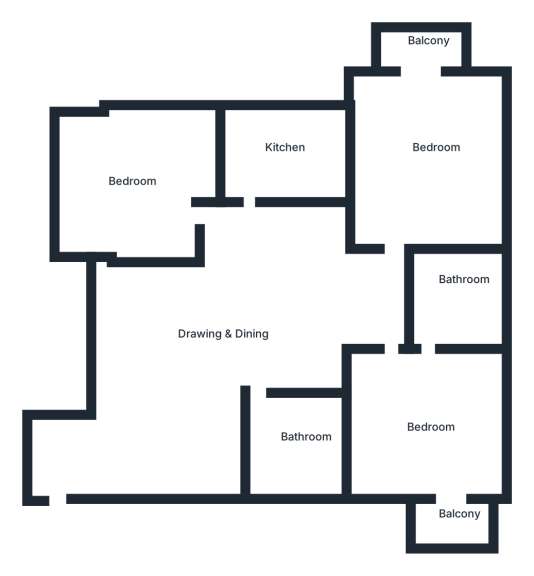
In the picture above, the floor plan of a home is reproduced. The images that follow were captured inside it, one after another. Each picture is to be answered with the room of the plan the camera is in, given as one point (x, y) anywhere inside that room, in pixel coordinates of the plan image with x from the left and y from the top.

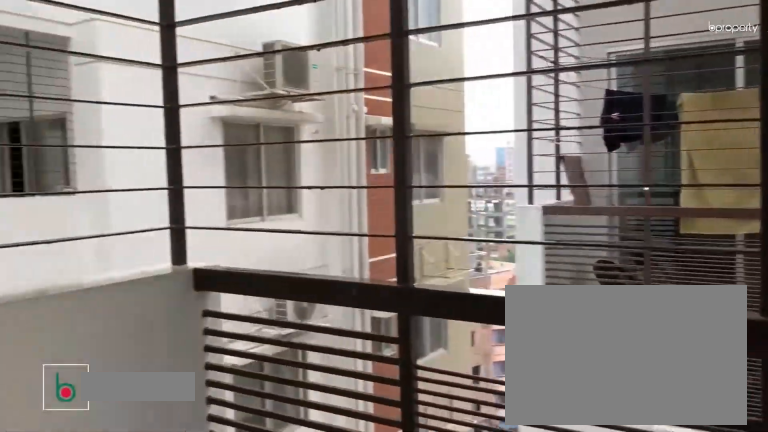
(451, 521)
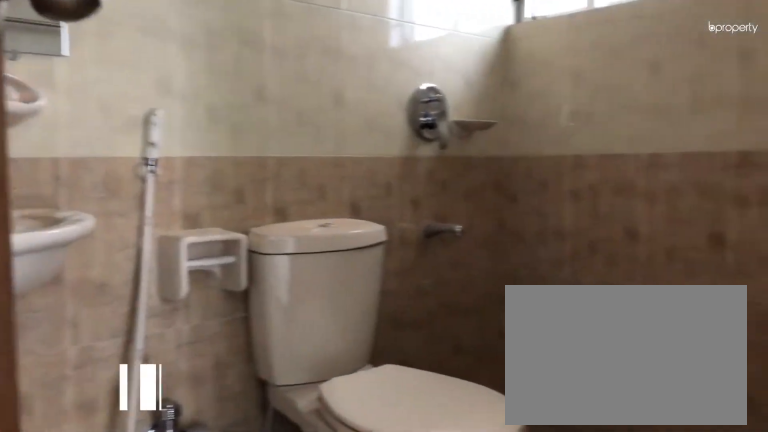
(455, 298)
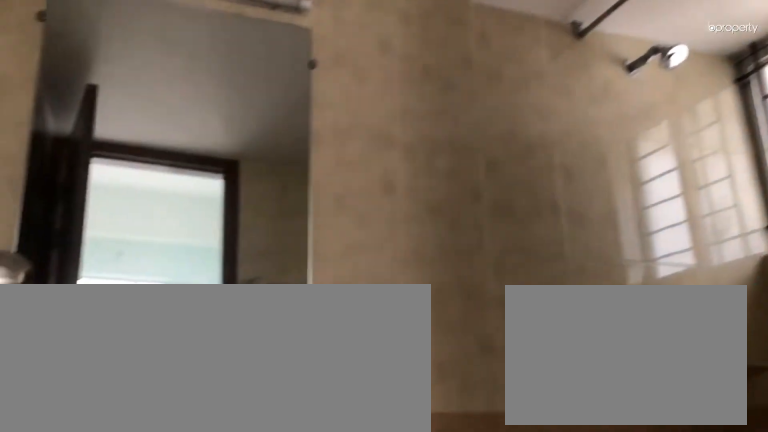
(455, 298)
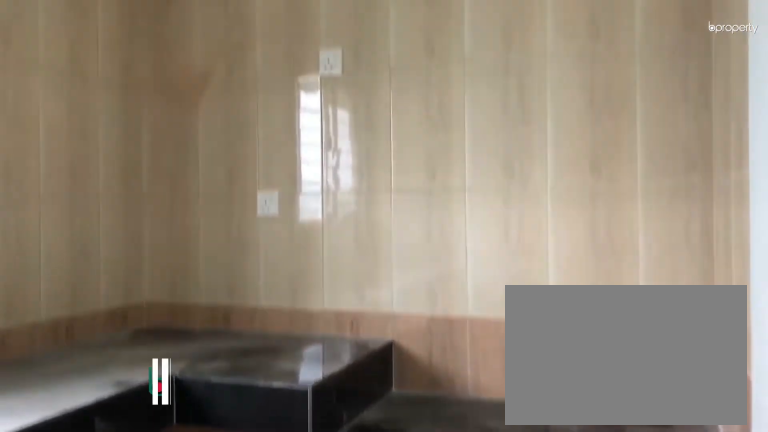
(275, 154)
